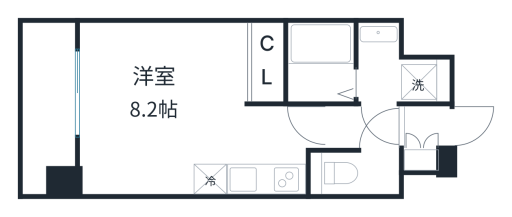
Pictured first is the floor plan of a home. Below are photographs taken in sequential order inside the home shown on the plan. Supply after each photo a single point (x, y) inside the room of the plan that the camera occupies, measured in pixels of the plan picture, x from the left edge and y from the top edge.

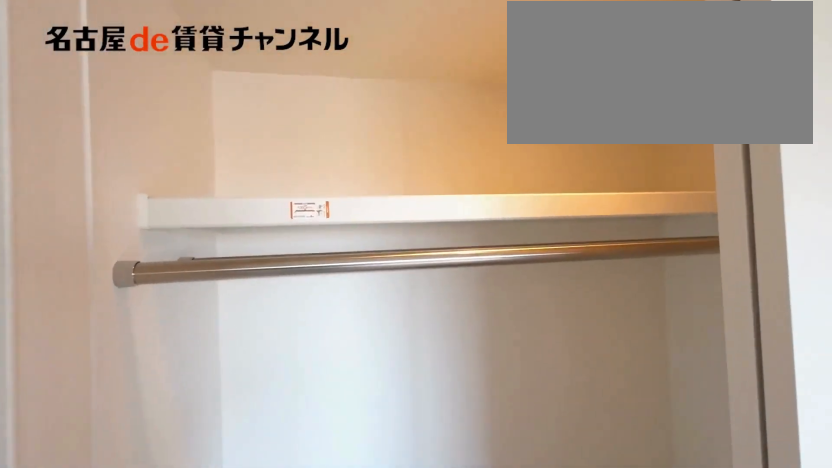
(268, 62)
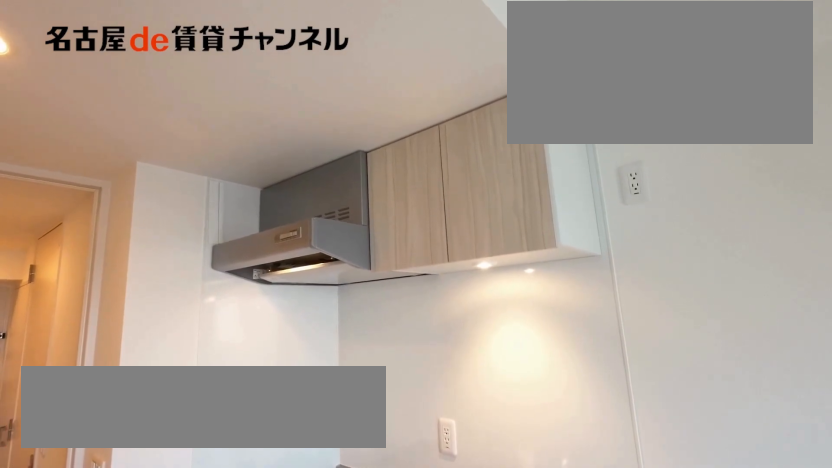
(266, 179)
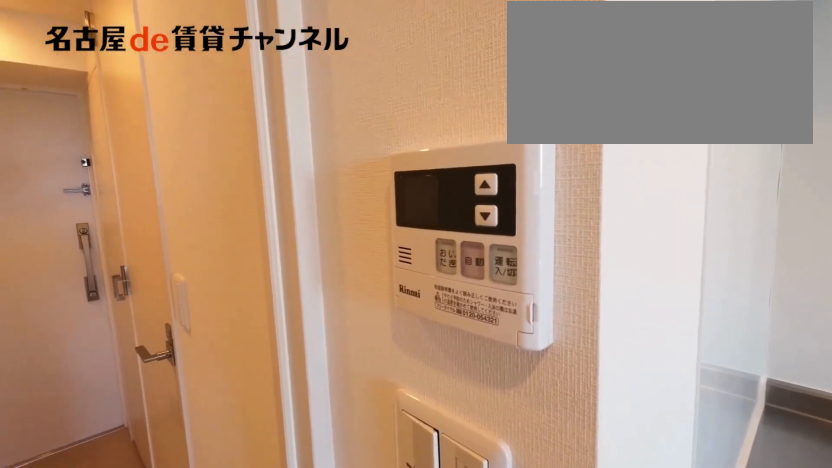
(266, 179)
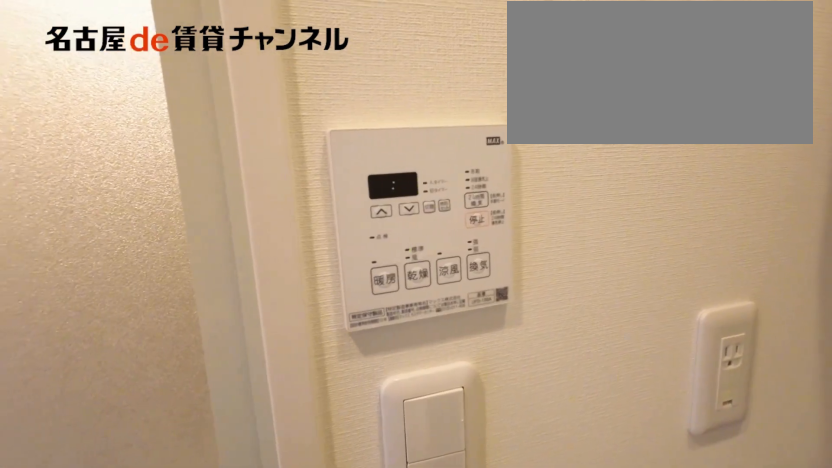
(396, 69)
